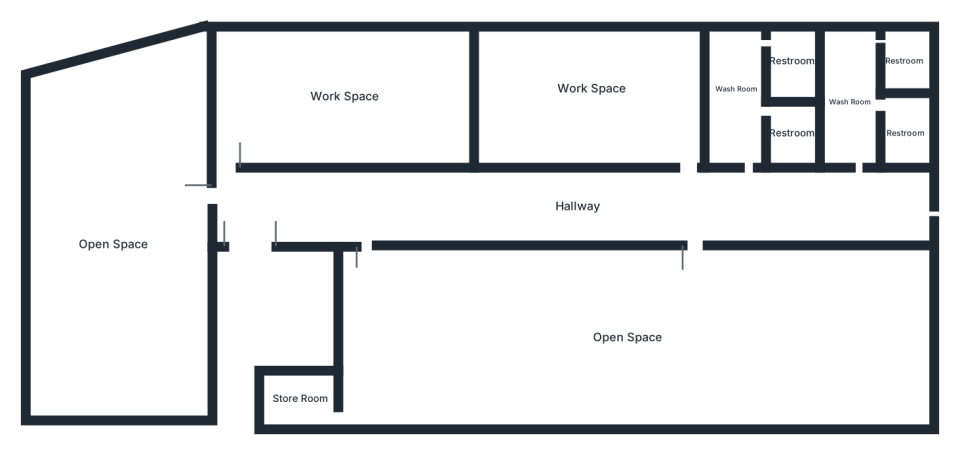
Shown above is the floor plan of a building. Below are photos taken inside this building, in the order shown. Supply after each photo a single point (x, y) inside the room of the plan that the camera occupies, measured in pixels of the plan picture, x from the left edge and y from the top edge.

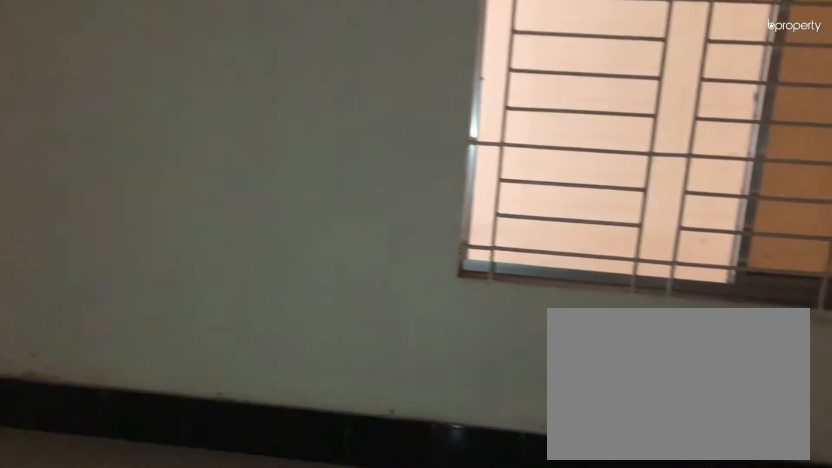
(336, 96)
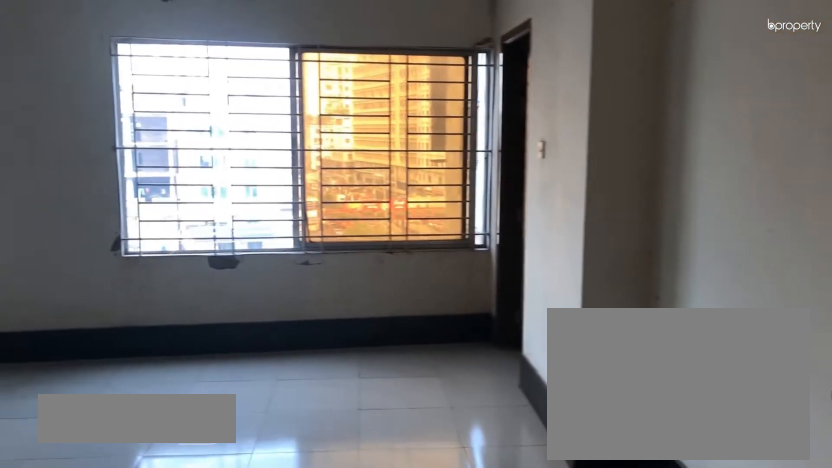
(626, 340)
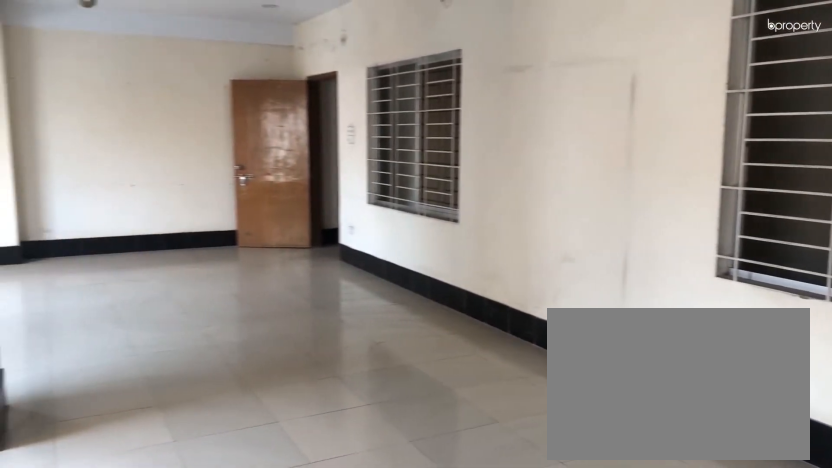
(626, 339)
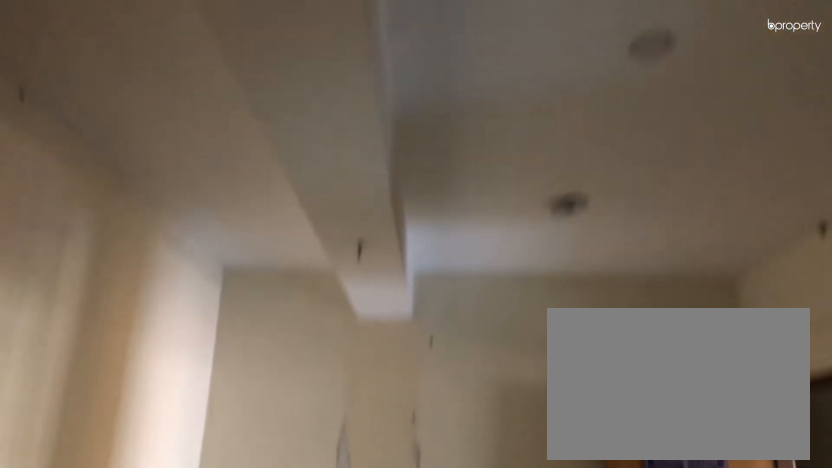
(587, 88)
